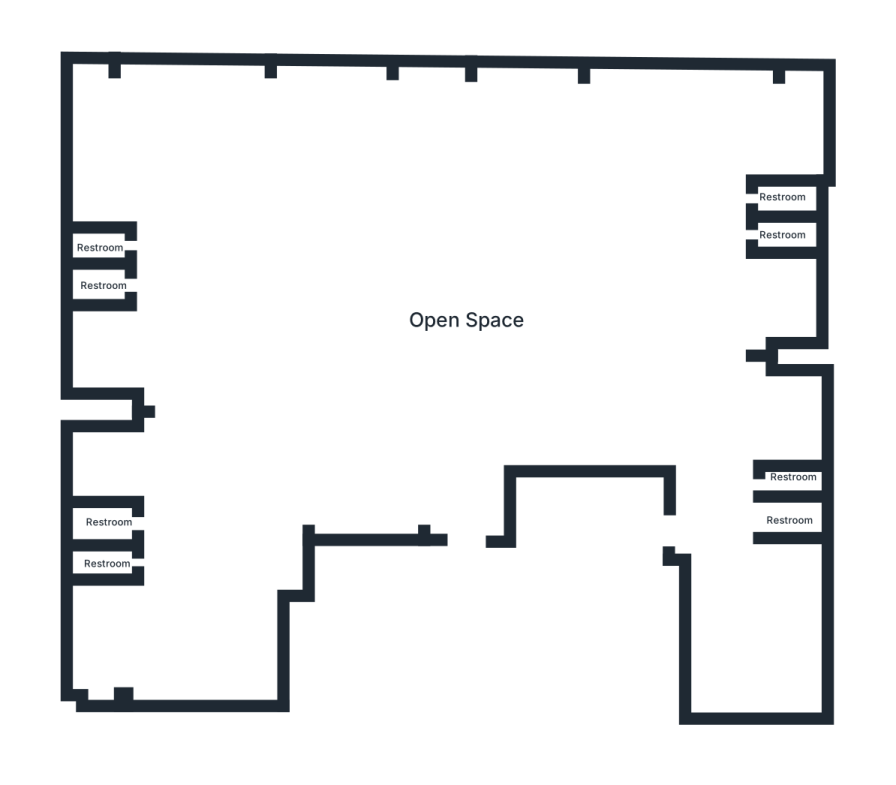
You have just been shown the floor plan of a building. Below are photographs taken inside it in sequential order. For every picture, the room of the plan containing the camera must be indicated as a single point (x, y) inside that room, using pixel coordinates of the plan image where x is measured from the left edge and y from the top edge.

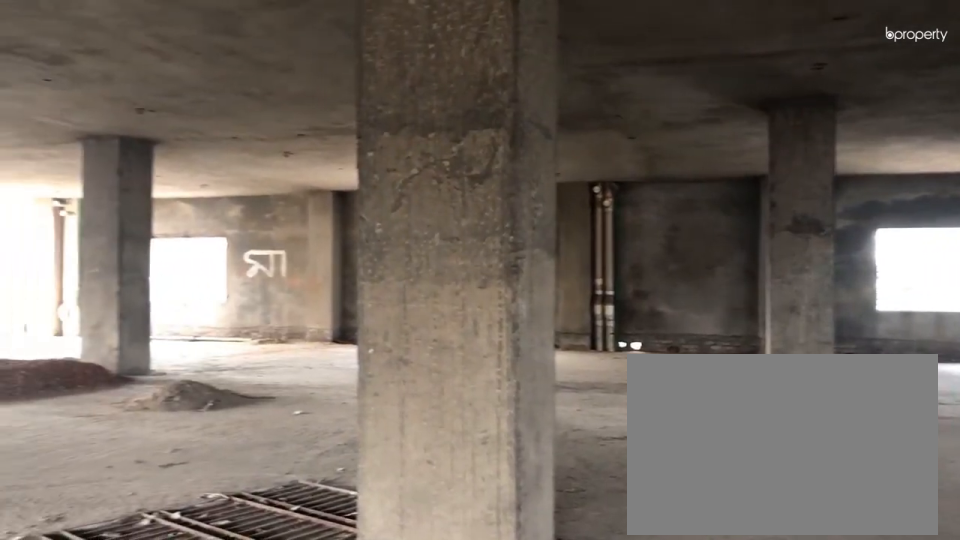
(450, 326)
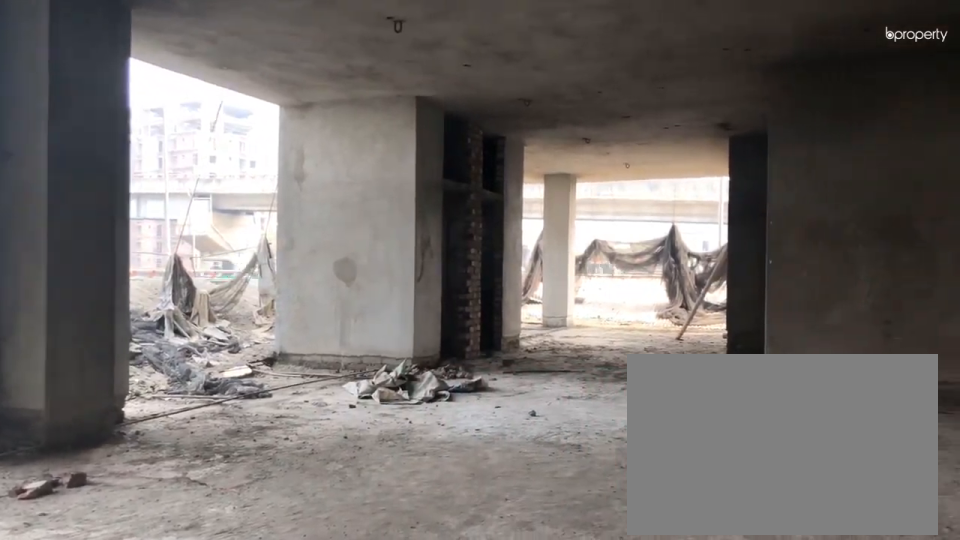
(449, 326)
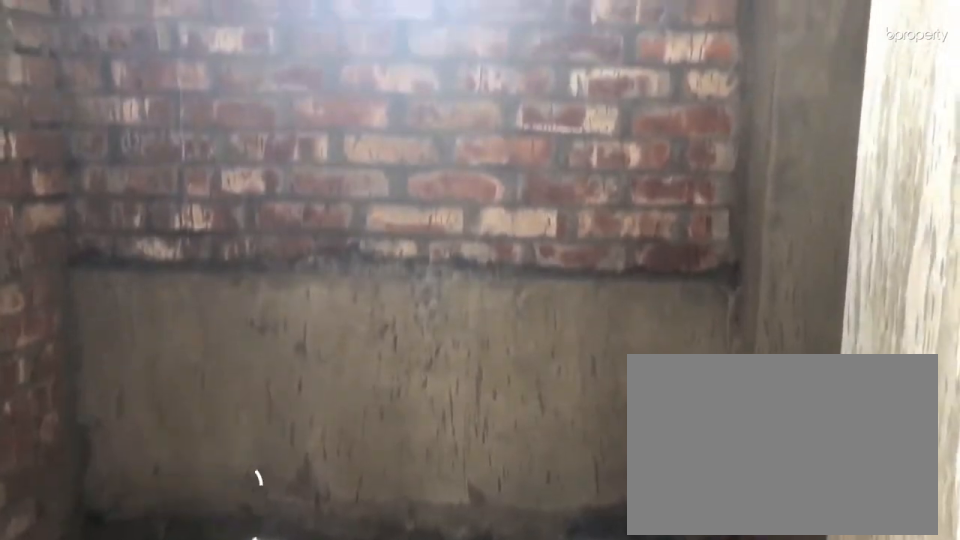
(787, 475)
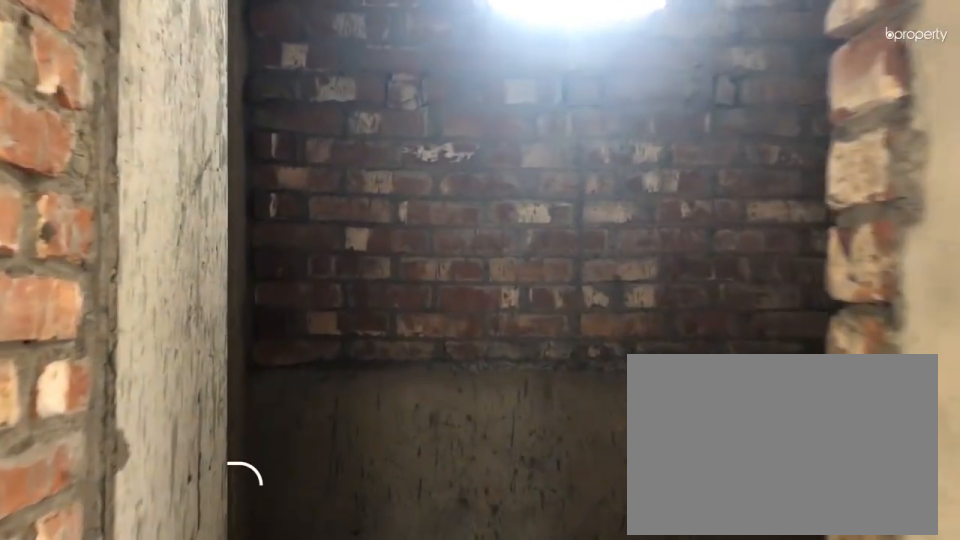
(779, 206)
